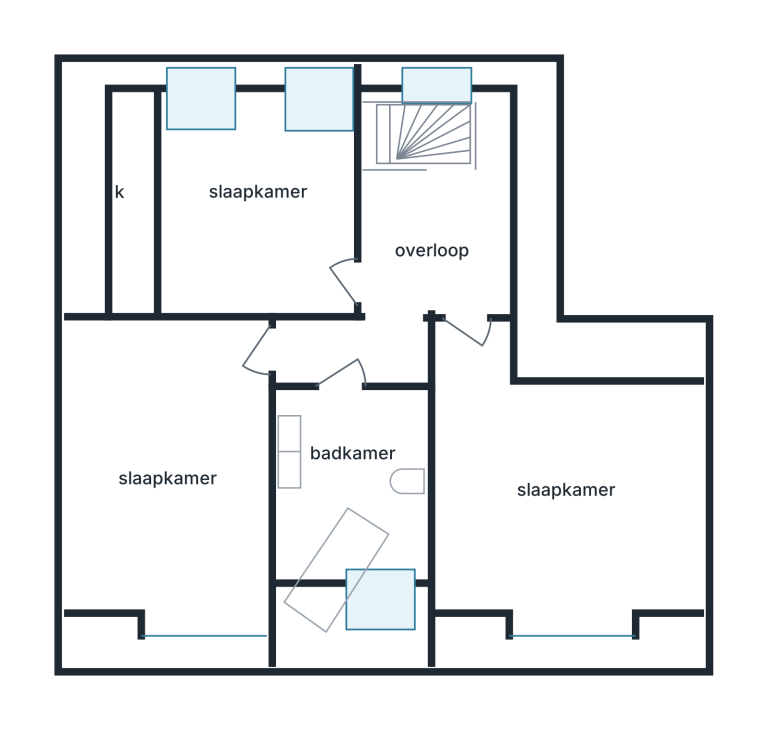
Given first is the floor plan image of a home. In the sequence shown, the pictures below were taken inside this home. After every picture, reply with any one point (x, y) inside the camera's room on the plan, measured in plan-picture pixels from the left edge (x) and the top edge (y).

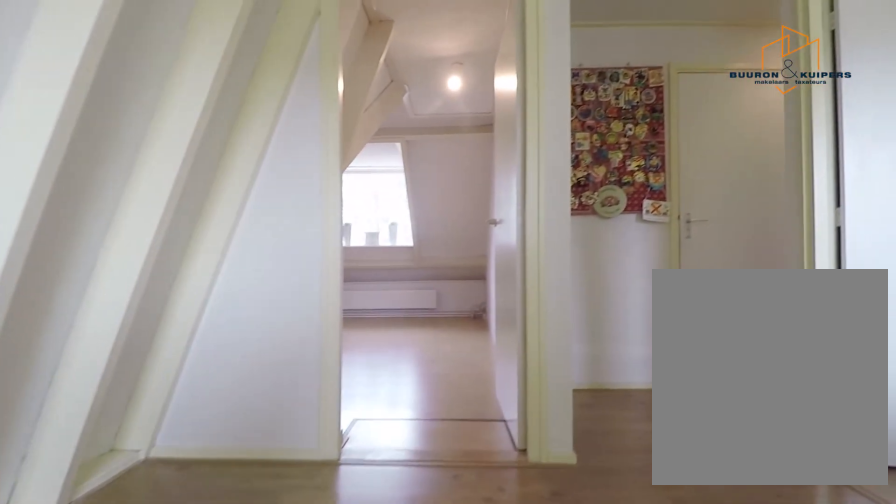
(418, 263)
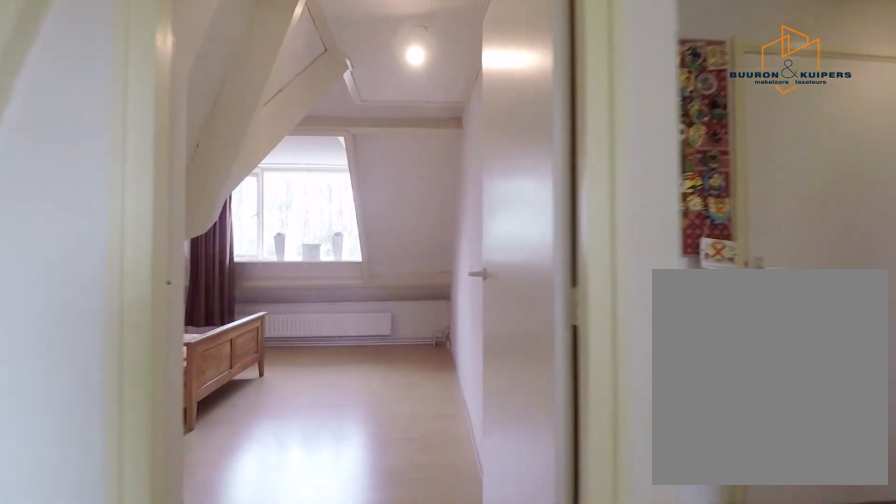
(418, 263)
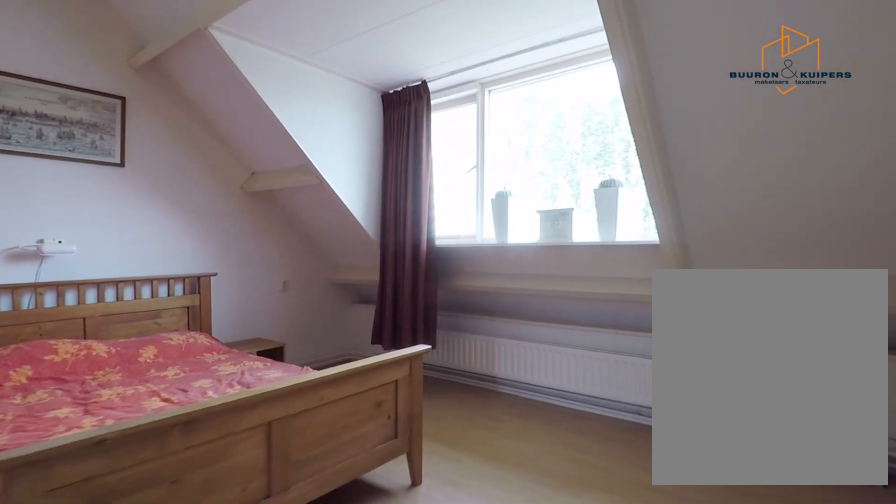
(566, 485)
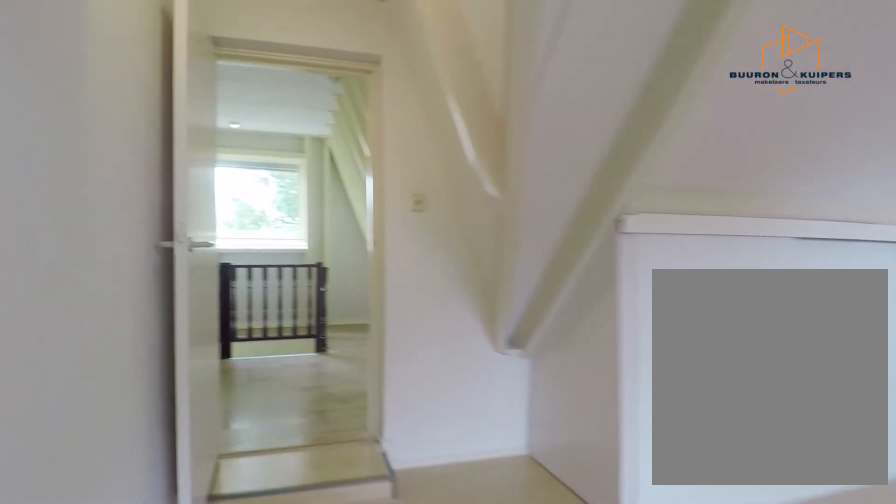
(566, 485)
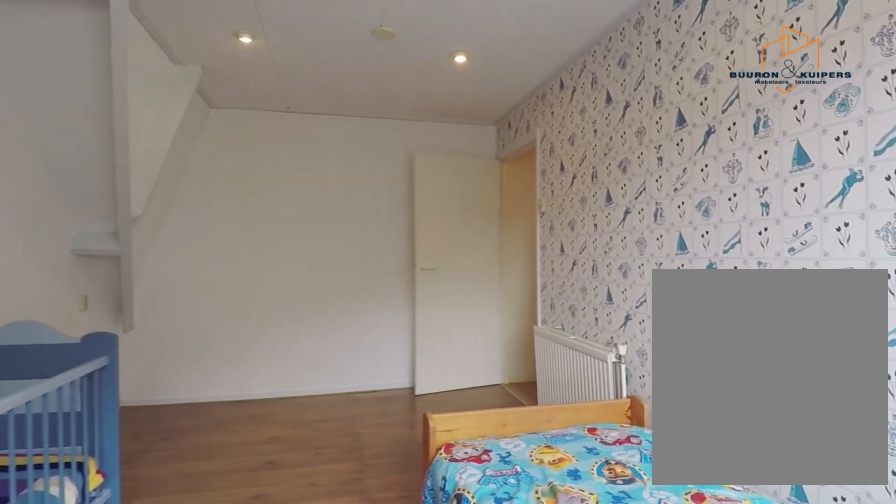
(166, 470)
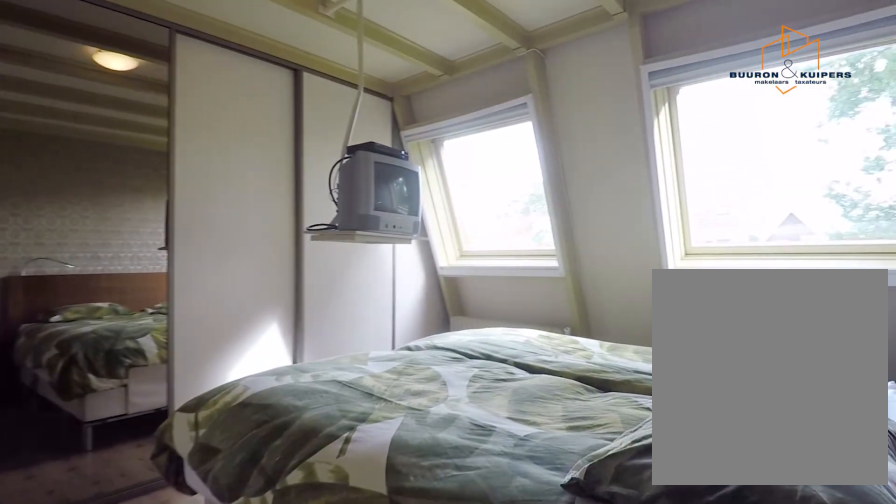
(250, 203)
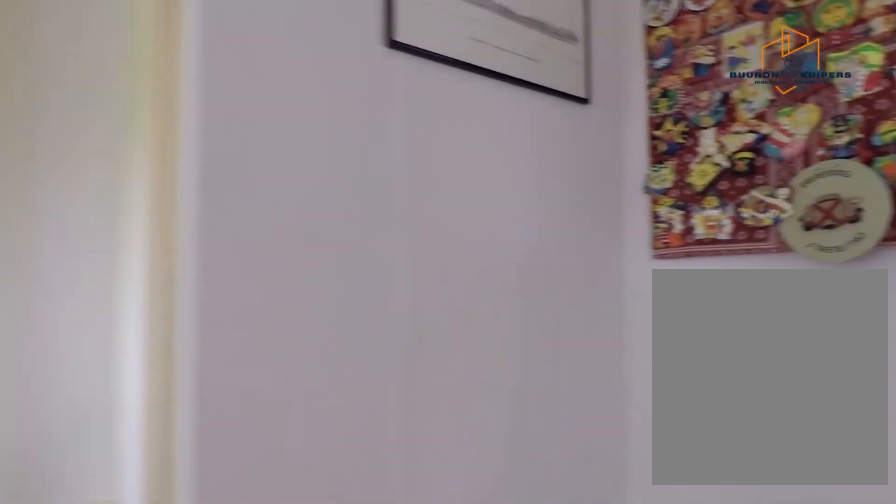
(418, 264)
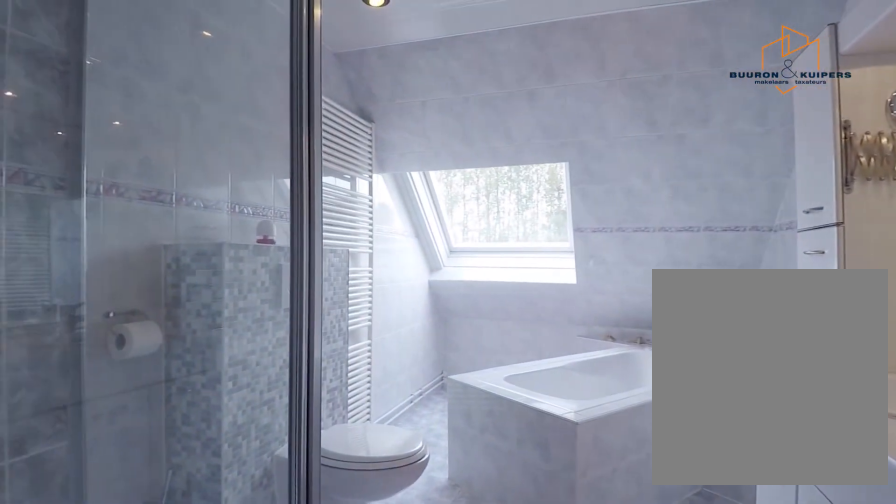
(351, 499)
